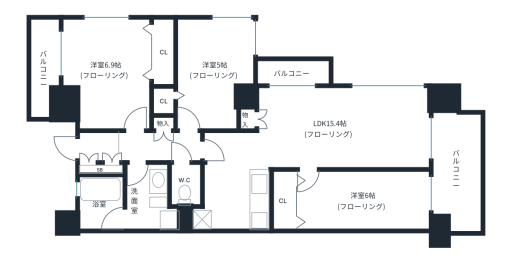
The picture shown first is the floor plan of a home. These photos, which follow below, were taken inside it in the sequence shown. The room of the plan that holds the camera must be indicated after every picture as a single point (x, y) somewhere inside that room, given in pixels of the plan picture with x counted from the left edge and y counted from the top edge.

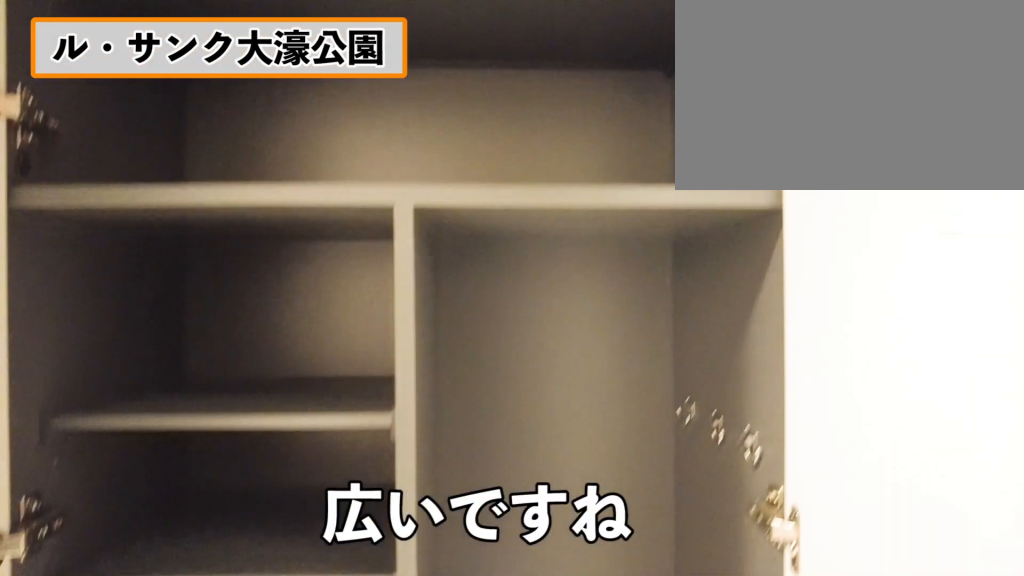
(93, 149)
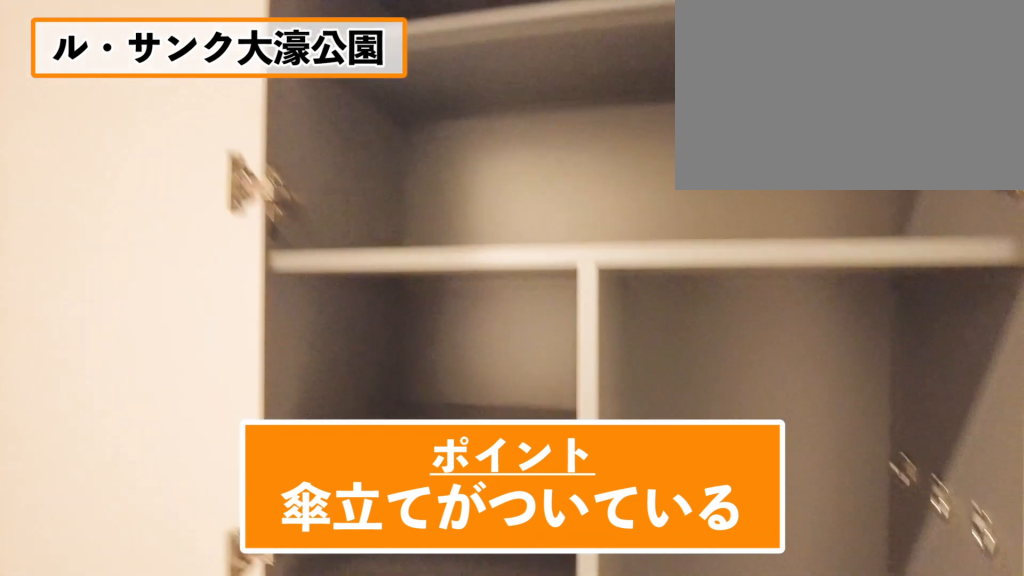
(93, 149)
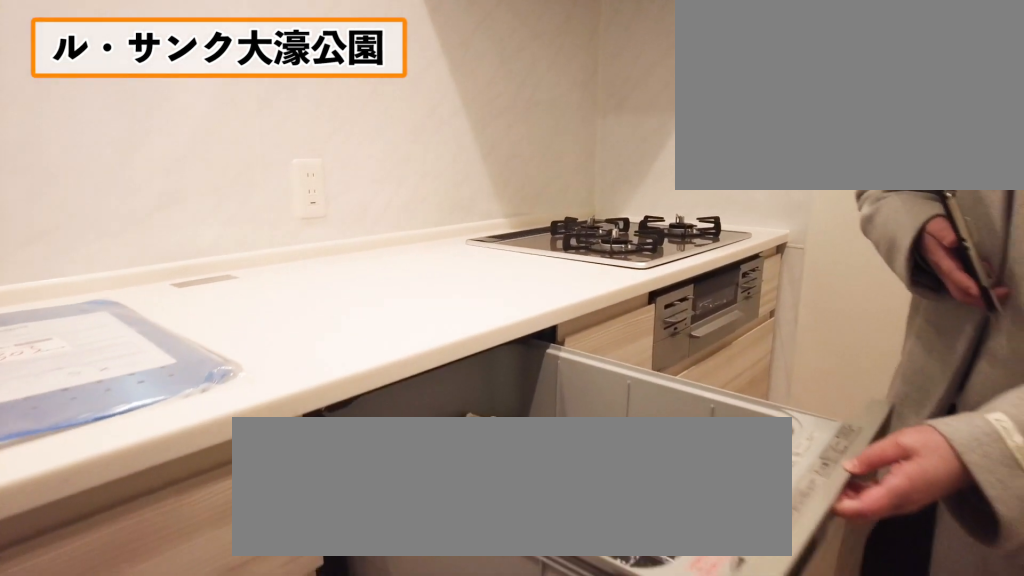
(233, 204)
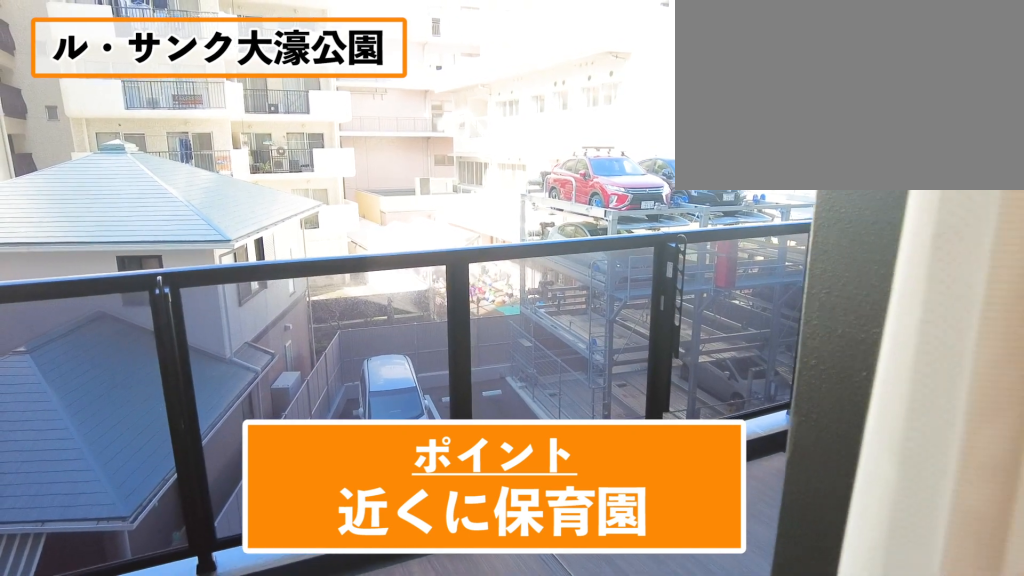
(296, 71)
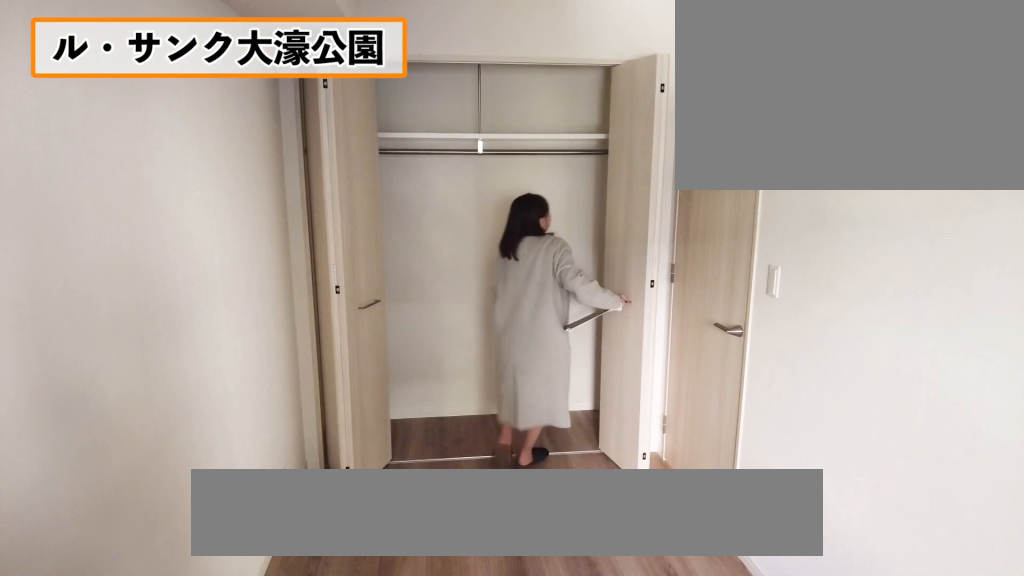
(363, 200)
